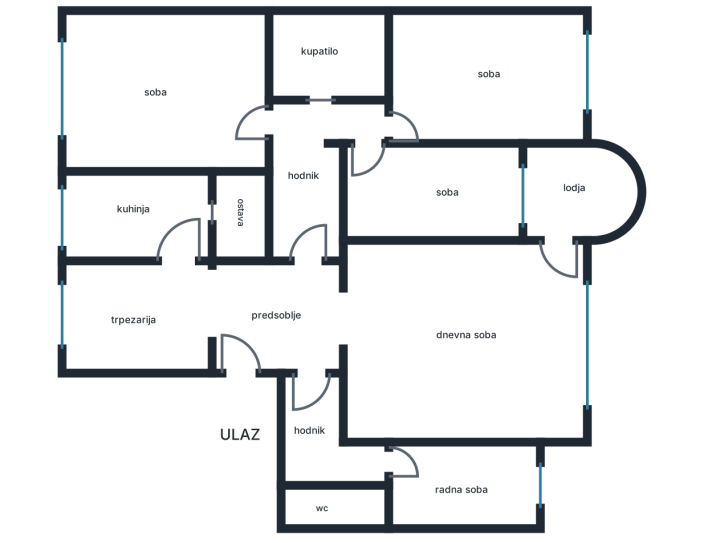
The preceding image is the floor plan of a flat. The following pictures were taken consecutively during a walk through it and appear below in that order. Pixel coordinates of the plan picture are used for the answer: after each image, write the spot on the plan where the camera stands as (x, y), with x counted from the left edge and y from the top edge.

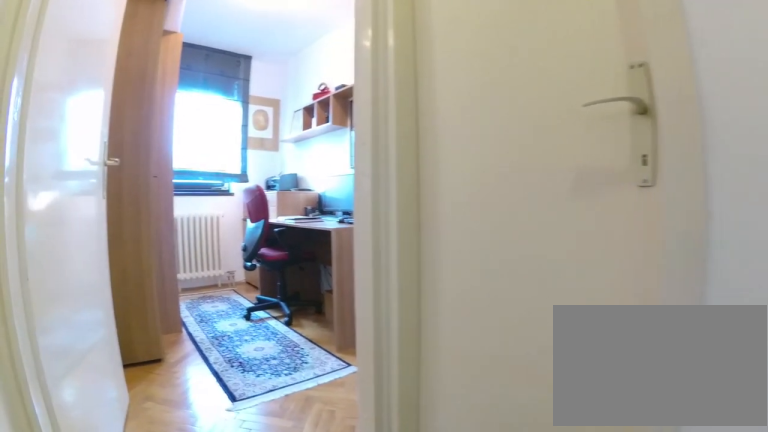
(292, 419)
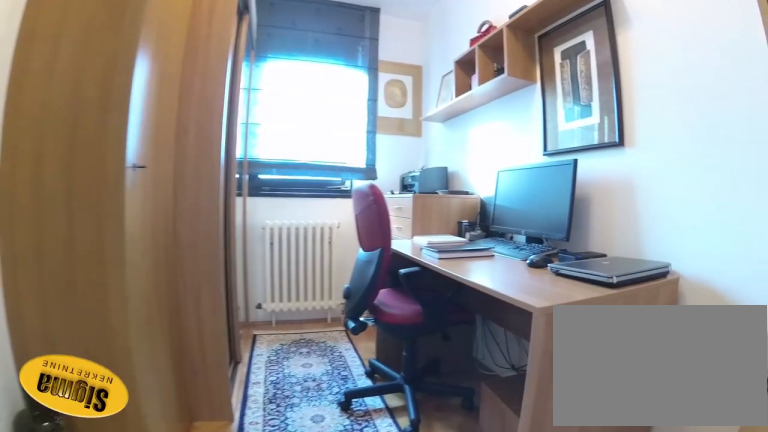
(346, 468)
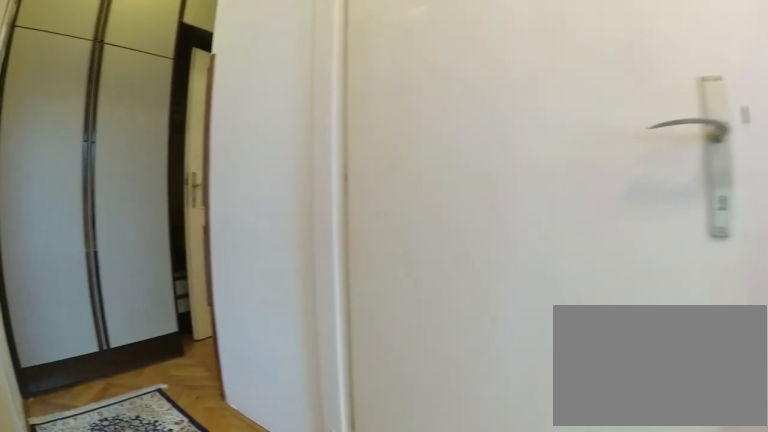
(448, 504)
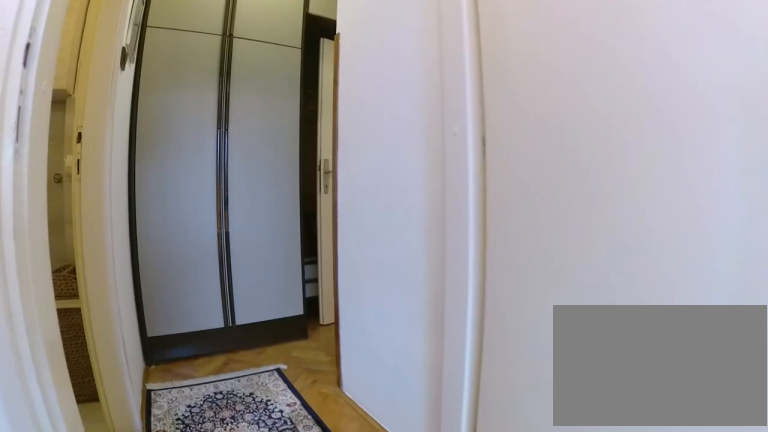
(441, 486)
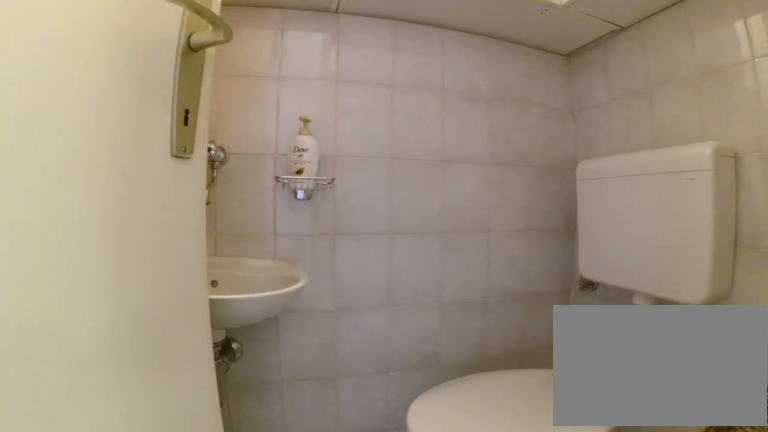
(357, 471)
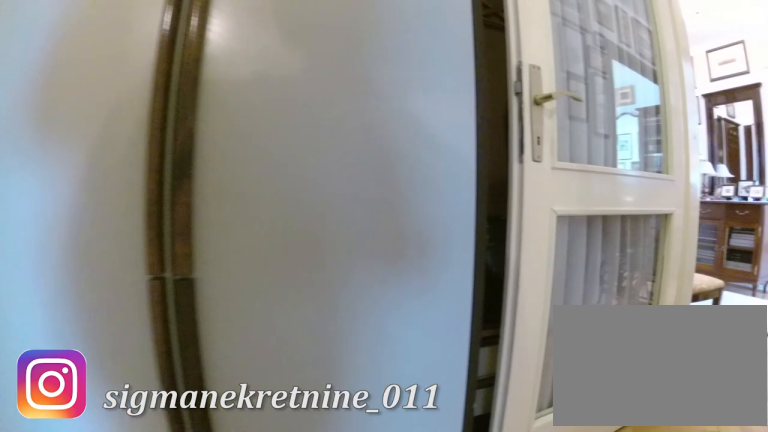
(352, 470)
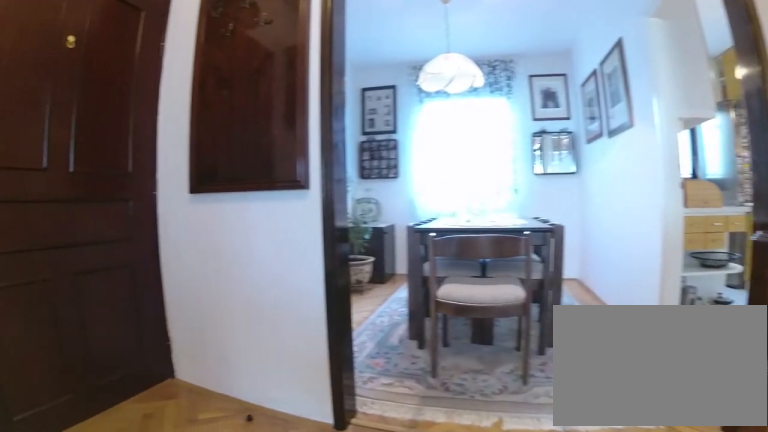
(277, 317)
